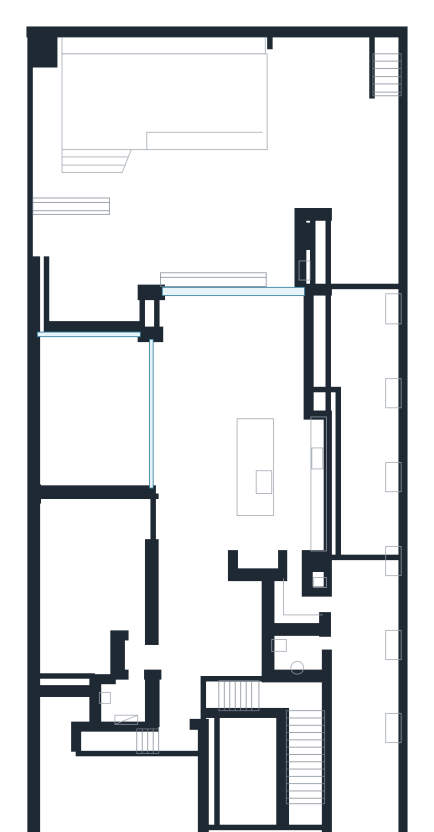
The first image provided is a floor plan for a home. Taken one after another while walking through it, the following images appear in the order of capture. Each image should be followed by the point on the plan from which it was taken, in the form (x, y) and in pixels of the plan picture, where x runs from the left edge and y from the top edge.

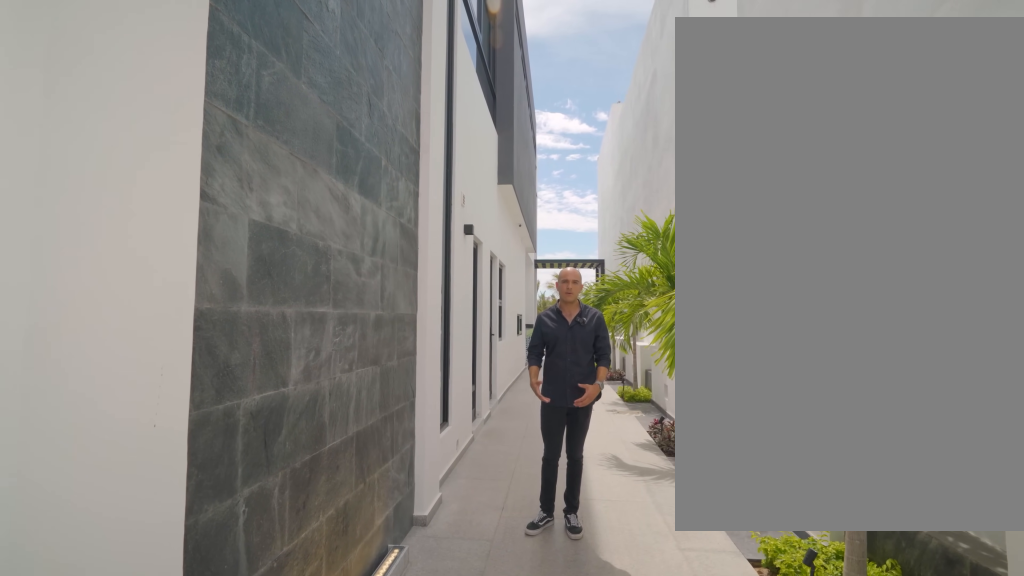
(370, 809)
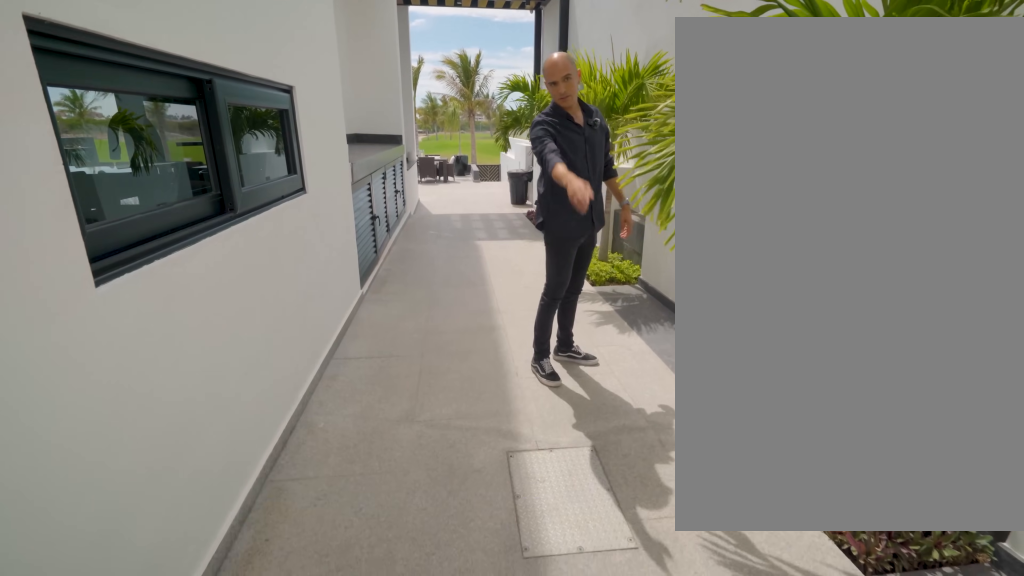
(367, 603)
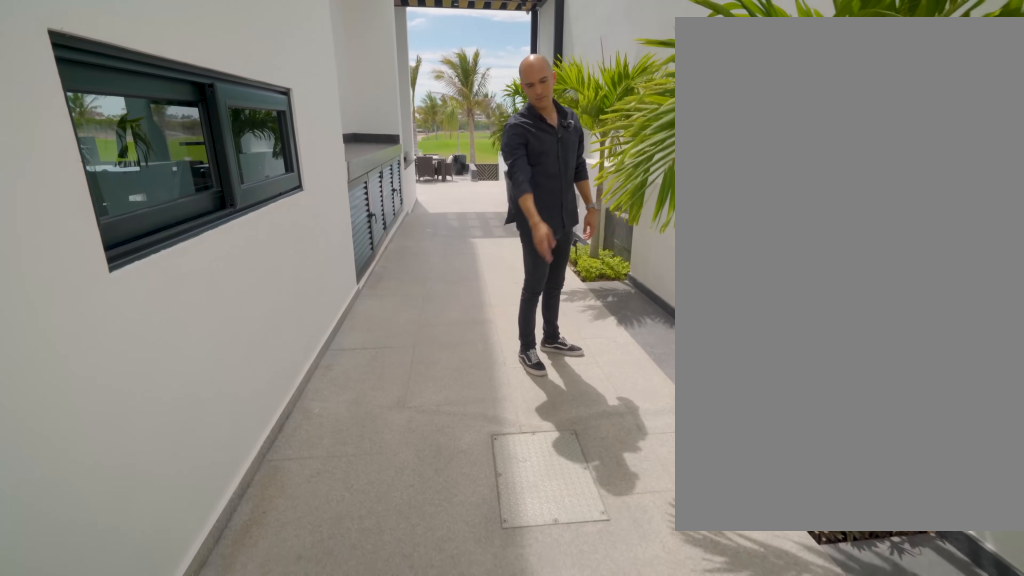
(367, 603)
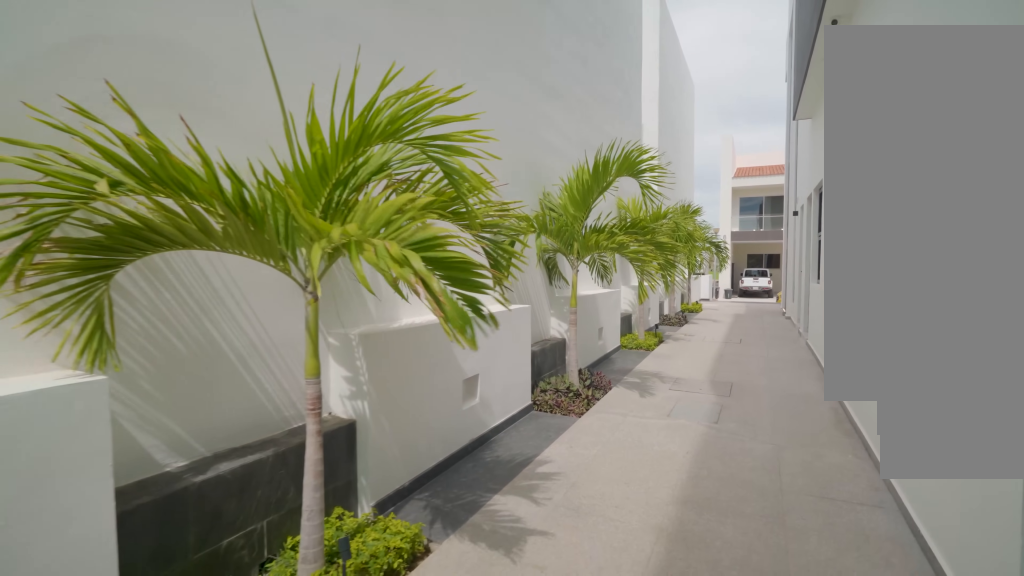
(361, 456)
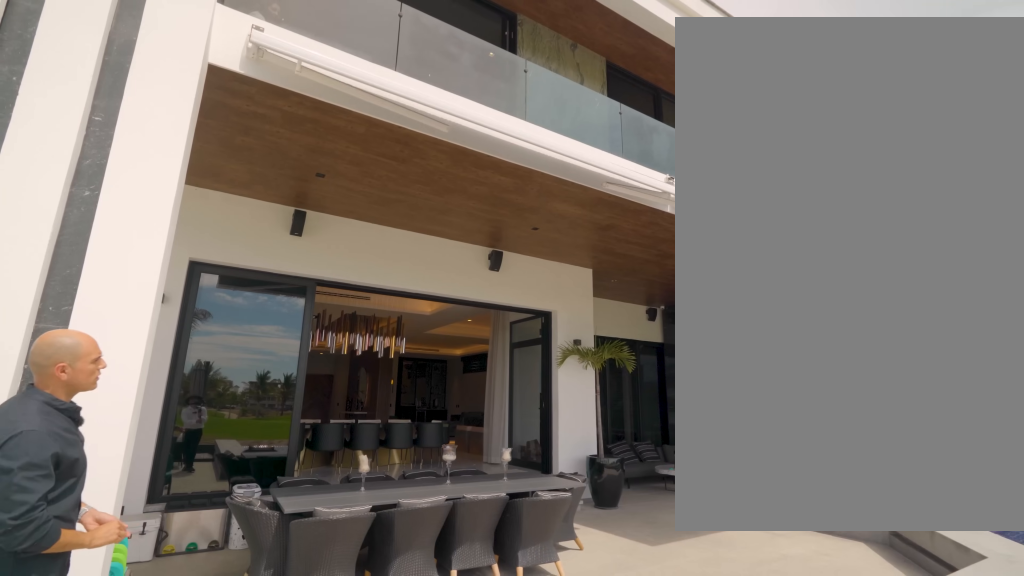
(283, 214)
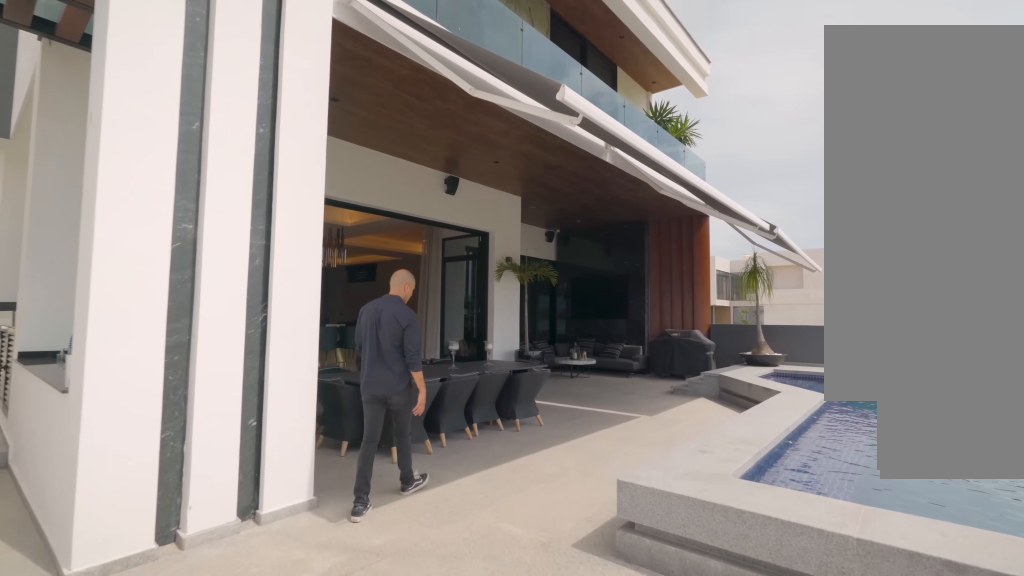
(302, 141)
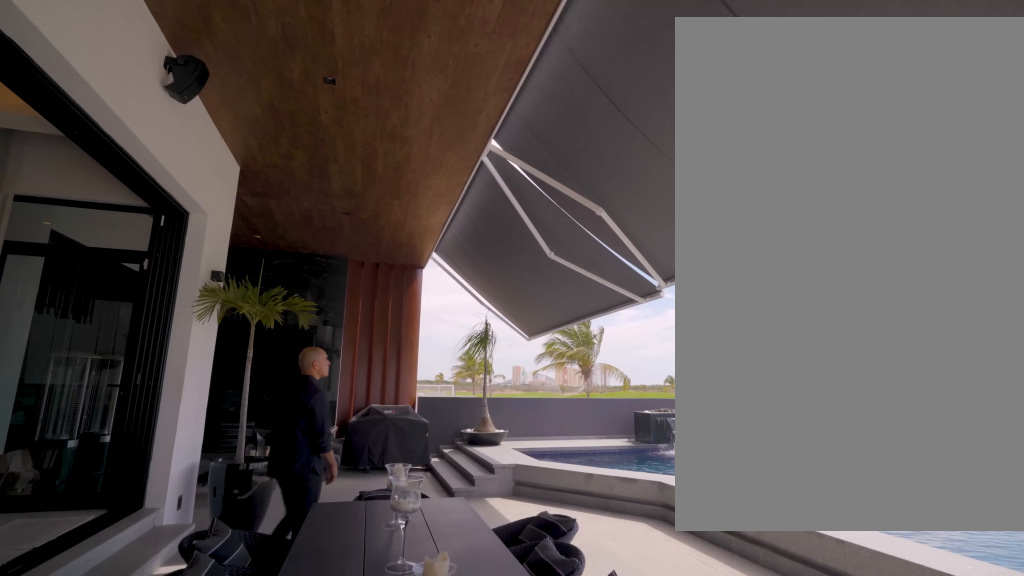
(290, 212)
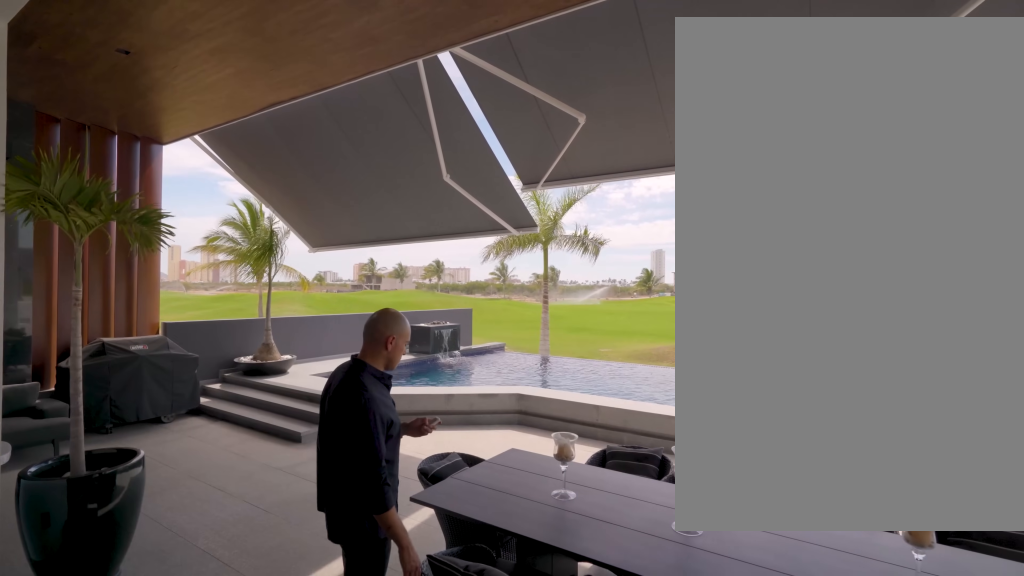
(216, 289)
